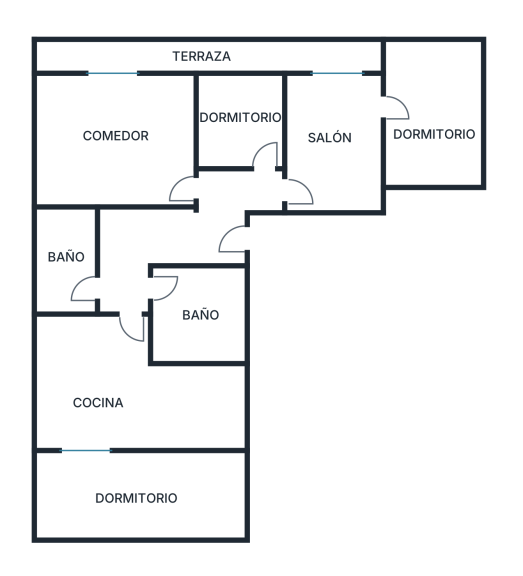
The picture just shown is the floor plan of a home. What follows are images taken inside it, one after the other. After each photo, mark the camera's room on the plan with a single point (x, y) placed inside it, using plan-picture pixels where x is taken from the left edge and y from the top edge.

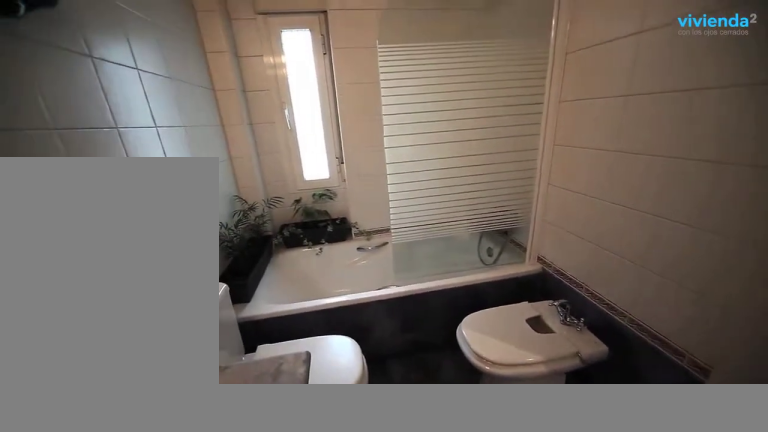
(223, 315)
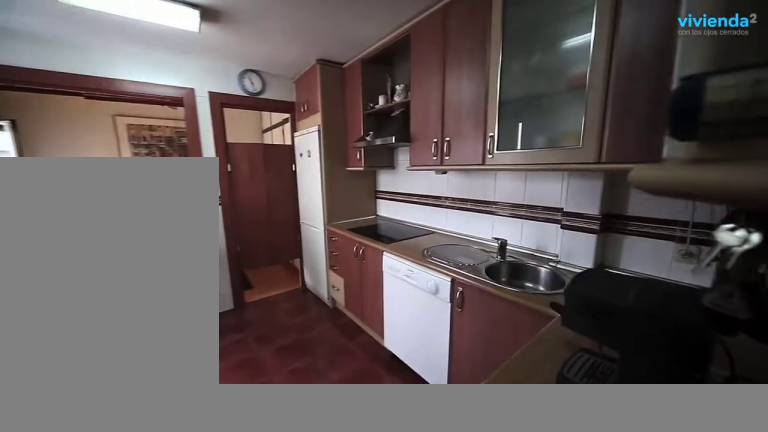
(67, 367)
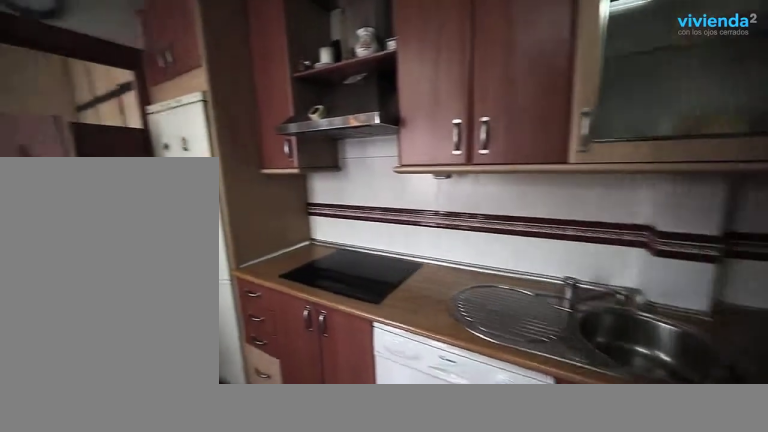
(67, 367)
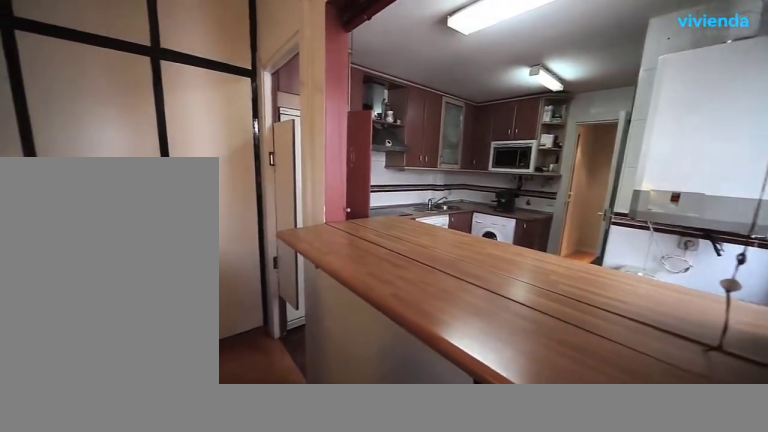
(74, 499)
